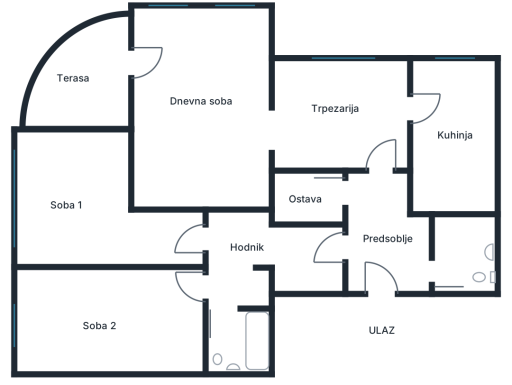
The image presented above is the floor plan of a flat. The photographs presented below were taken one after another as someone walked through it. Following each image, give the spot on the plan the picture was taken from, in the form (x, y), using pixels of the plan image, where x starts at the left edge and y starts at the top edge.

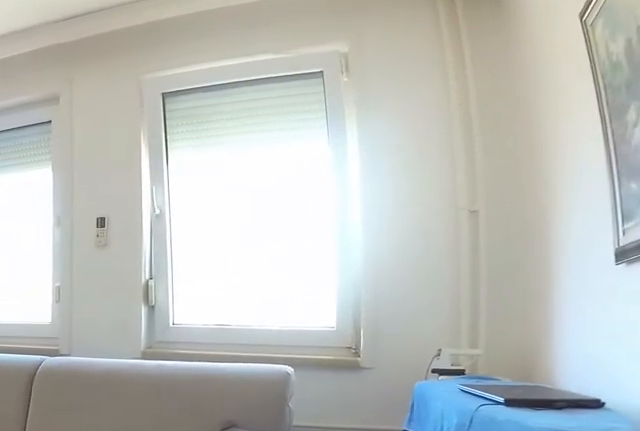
(258, 127)
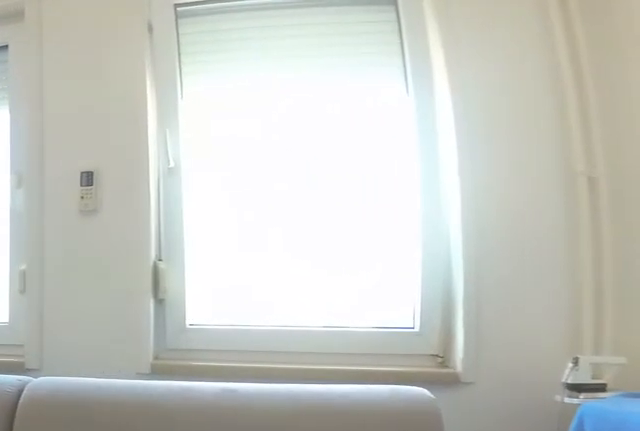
(250, 109)
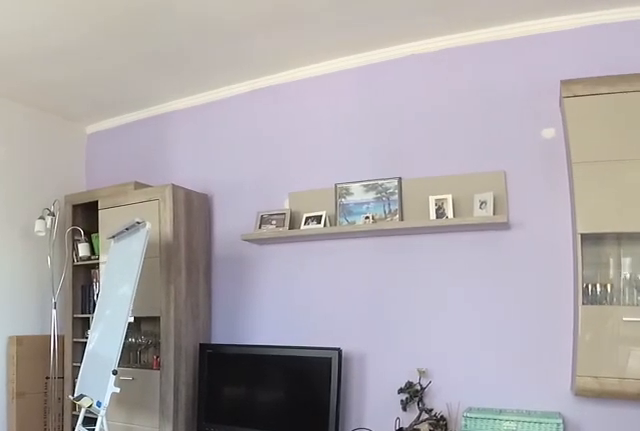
(151, 62)
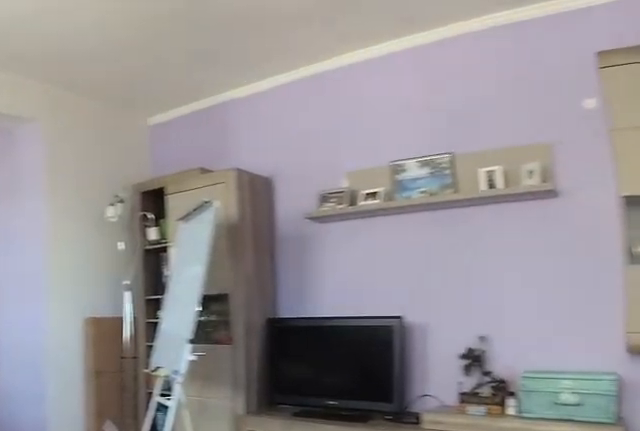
(140, 57)
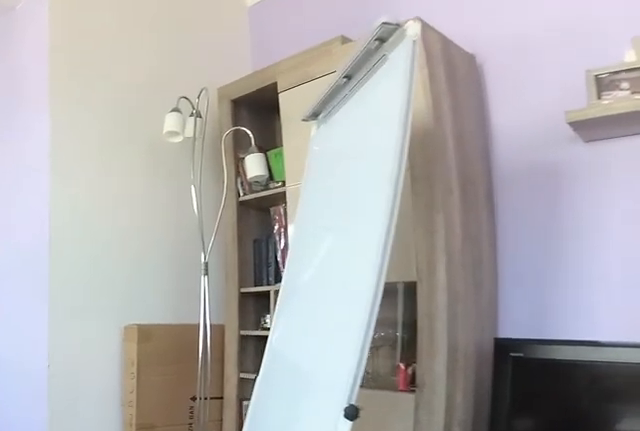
(181, 137)
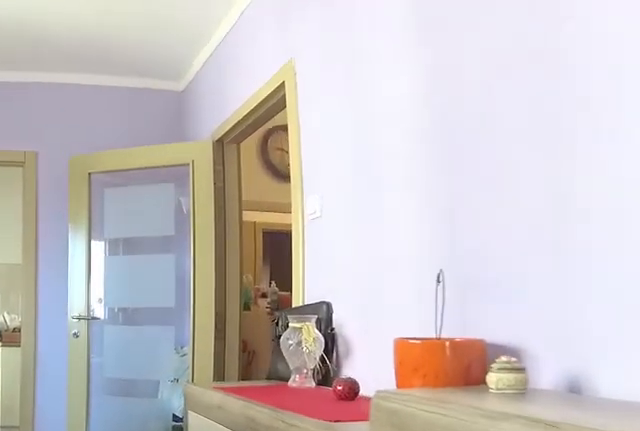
(283, 132)
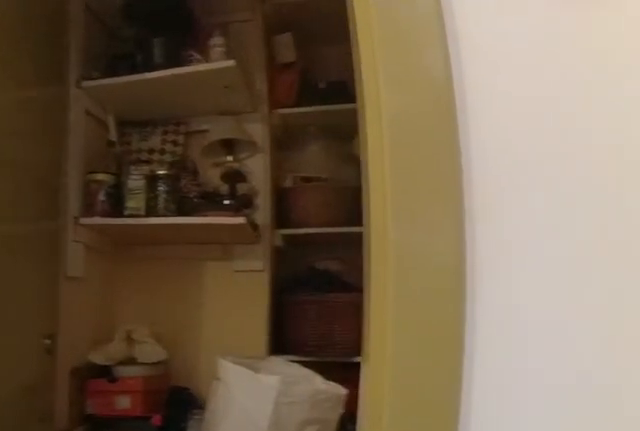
(371, 169)
